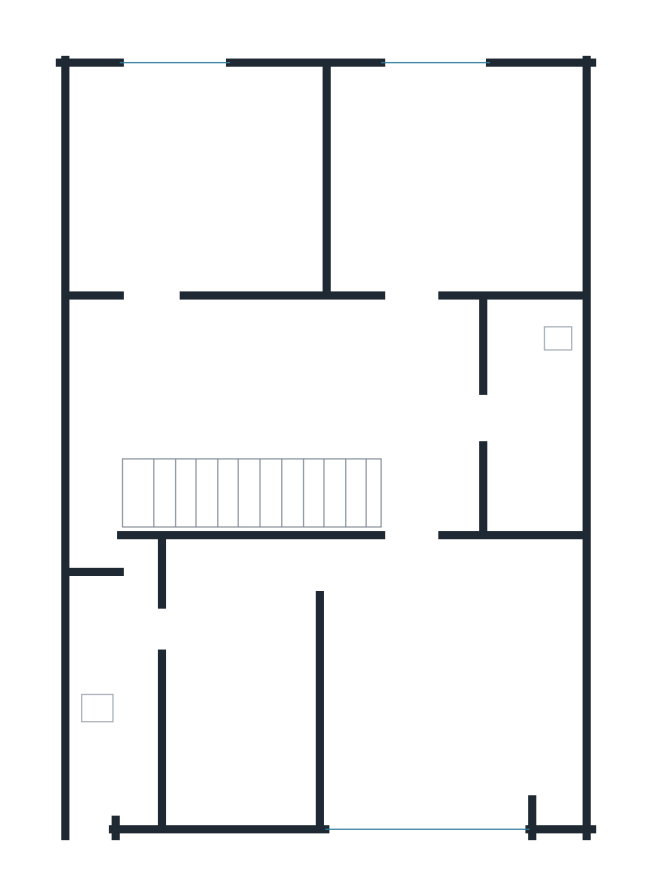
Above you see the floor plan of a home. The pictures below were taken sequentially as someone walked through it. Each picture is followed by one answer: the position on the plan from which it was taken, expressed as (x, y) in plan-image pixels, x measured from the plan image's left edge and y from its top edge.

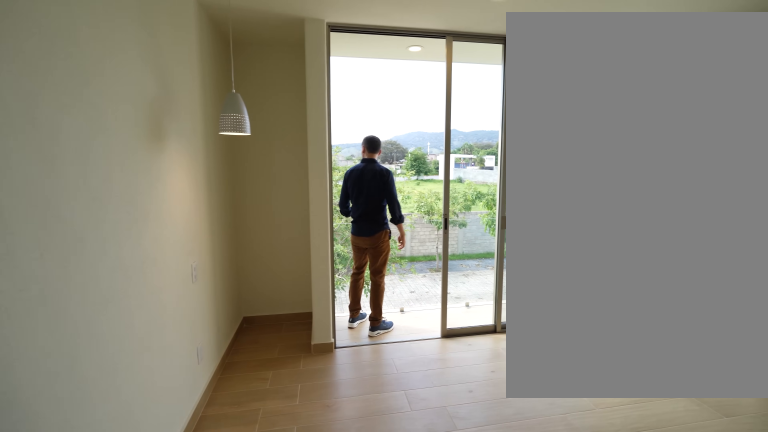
(532, 601)
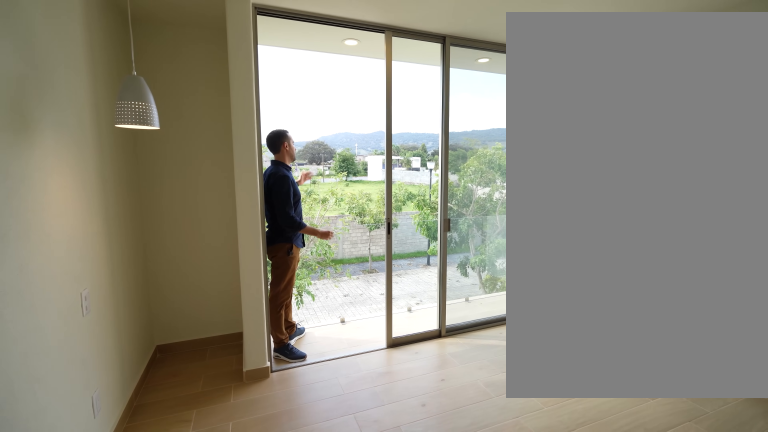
(534, 602)
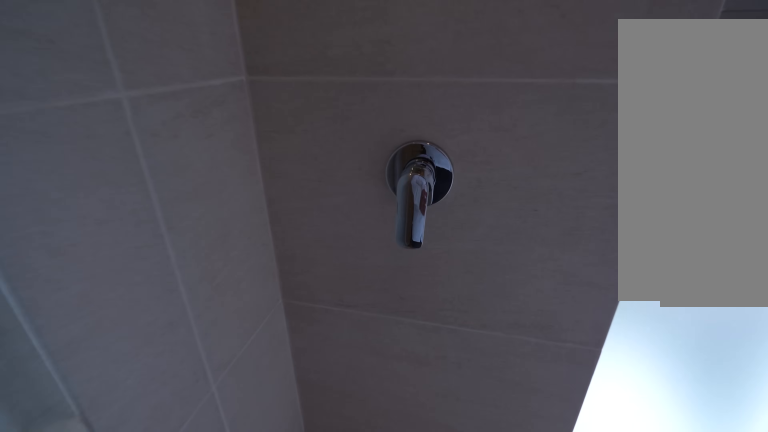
(135, 741)
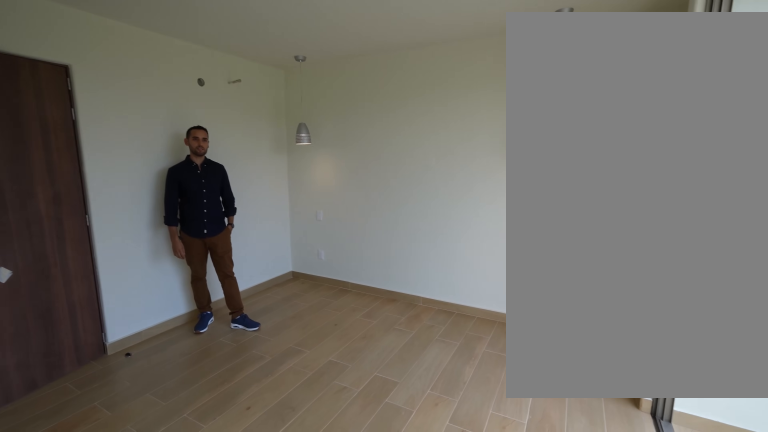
(347, 741)
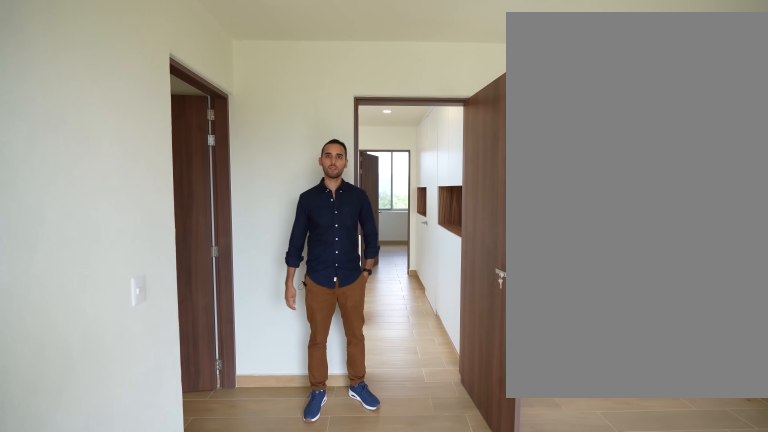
(396, 804)
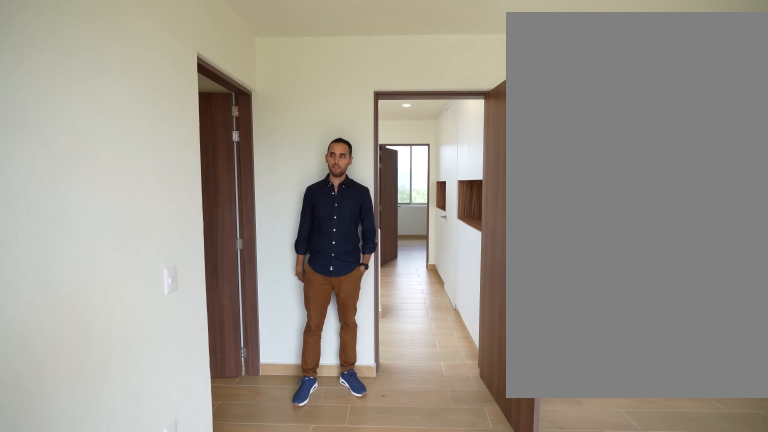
(398, 803)
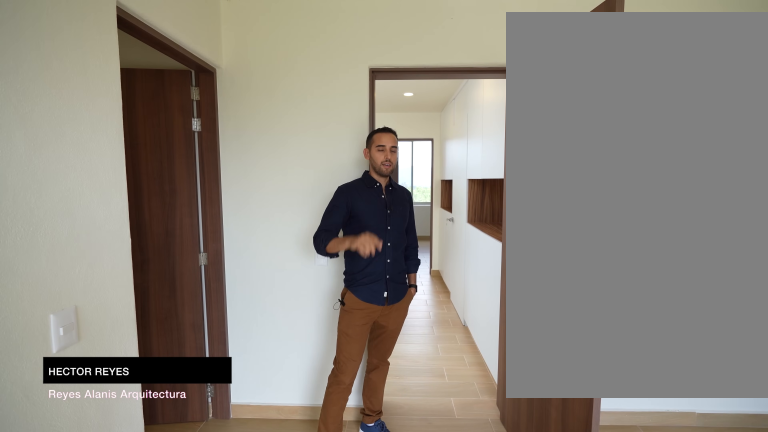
(427, 775)
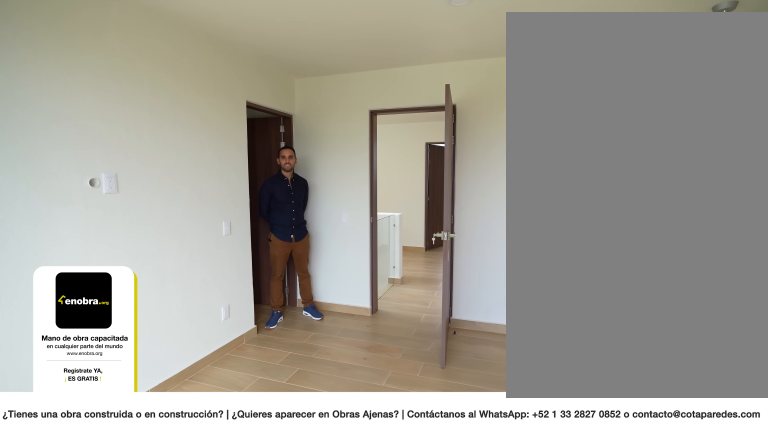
(493, 785)
